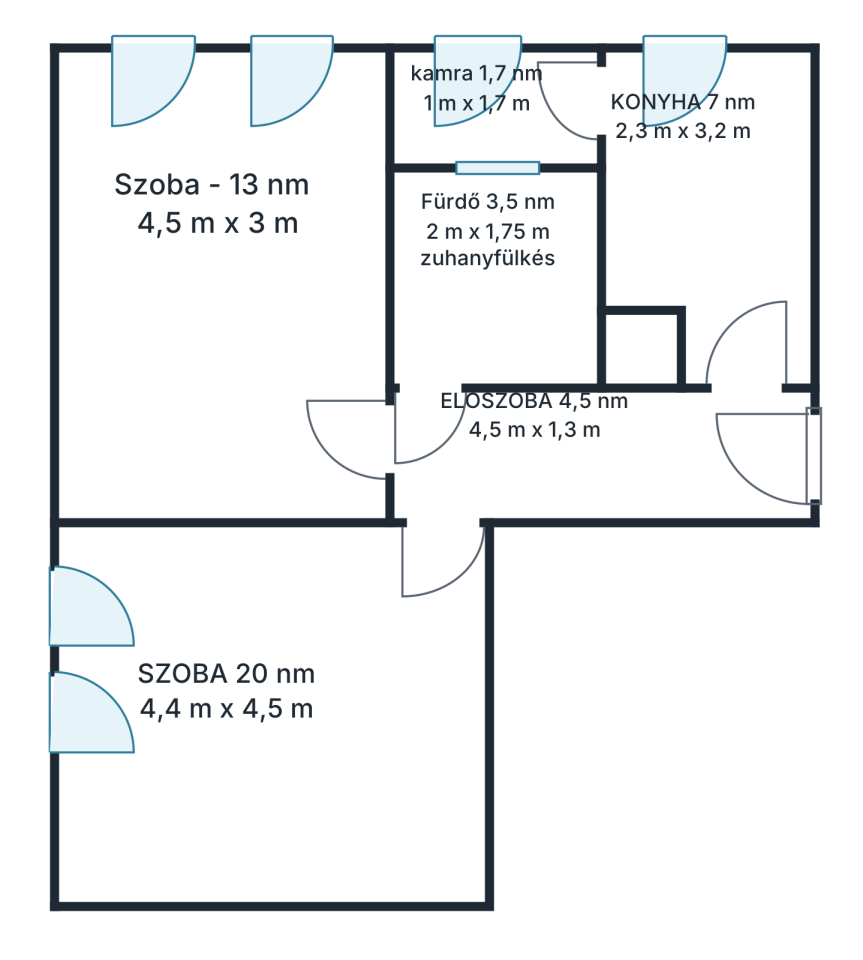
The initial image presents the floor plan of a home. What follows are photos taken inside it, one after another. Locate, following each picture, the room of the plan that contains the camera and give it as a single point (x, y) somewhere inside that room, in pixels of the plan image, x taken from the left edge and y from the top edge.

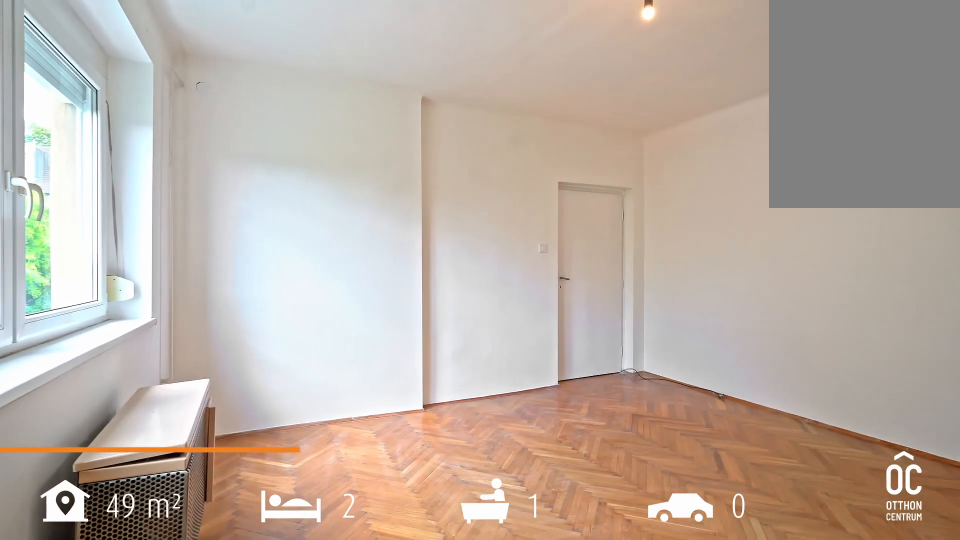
(278, 719)
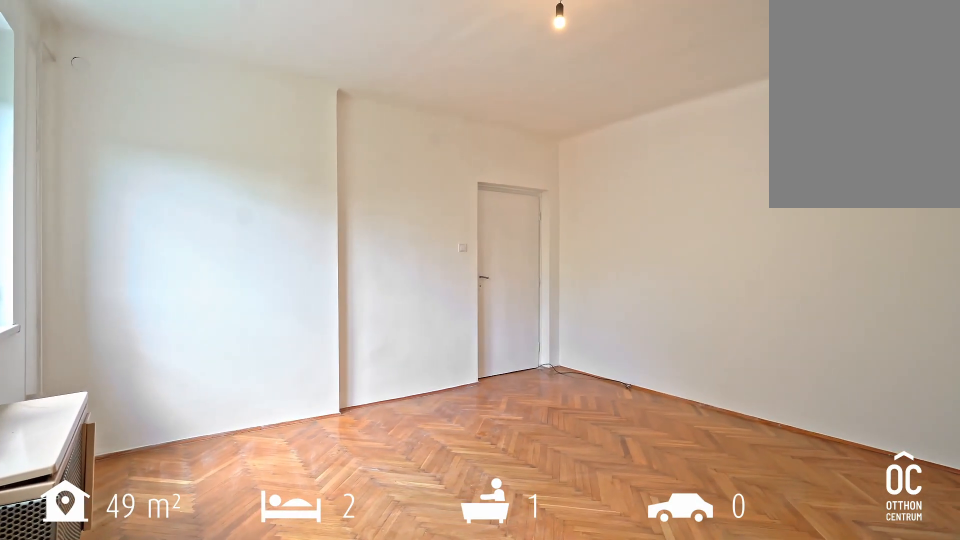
(278, 719)
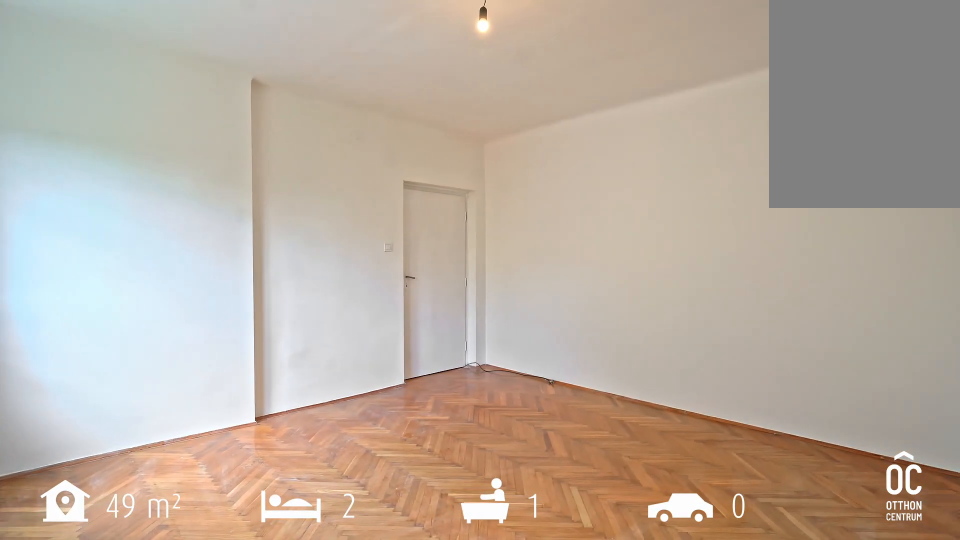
(278, 719)
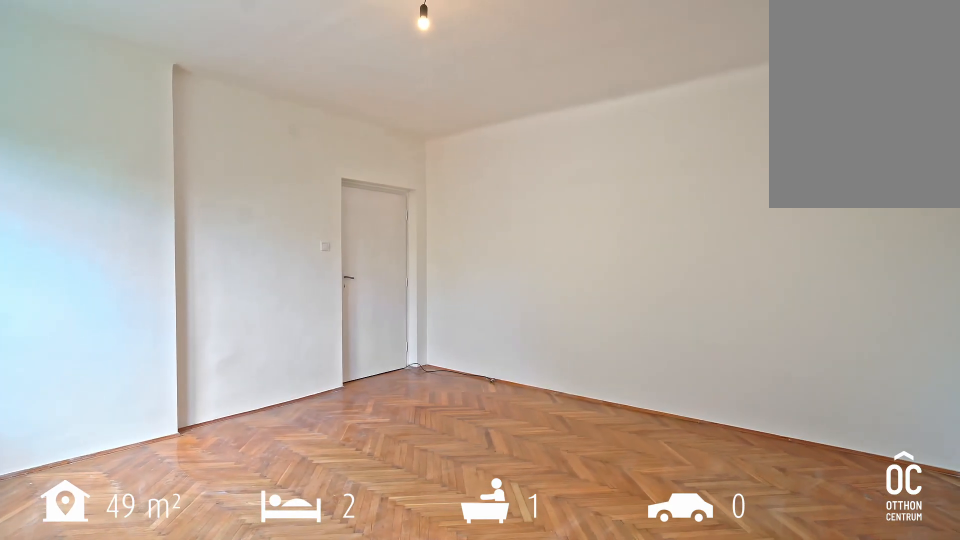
(278, 719)
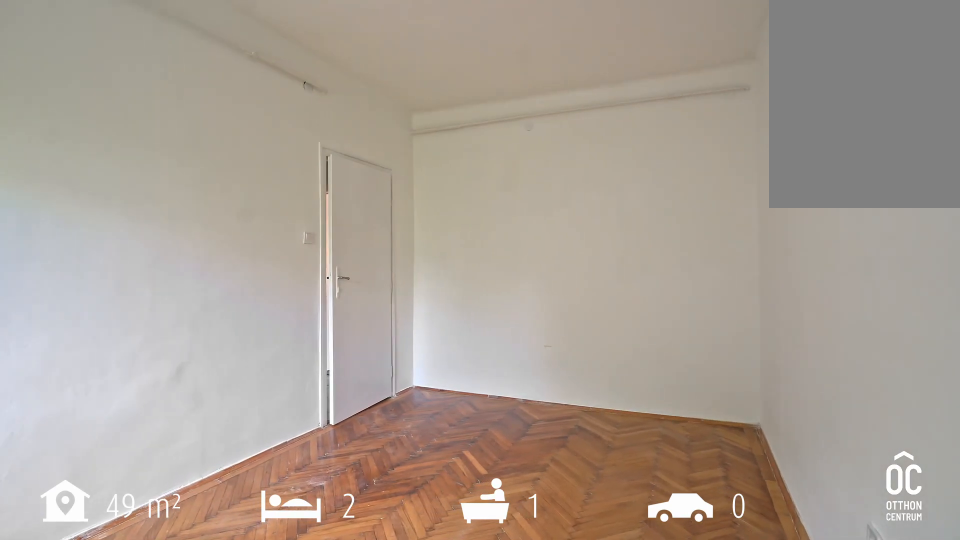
(221, 320)
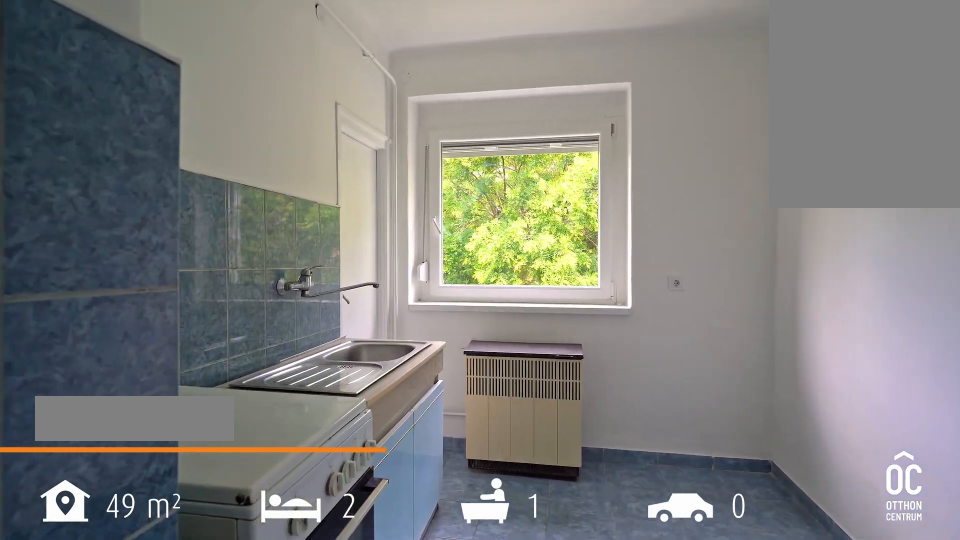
(695, 210)
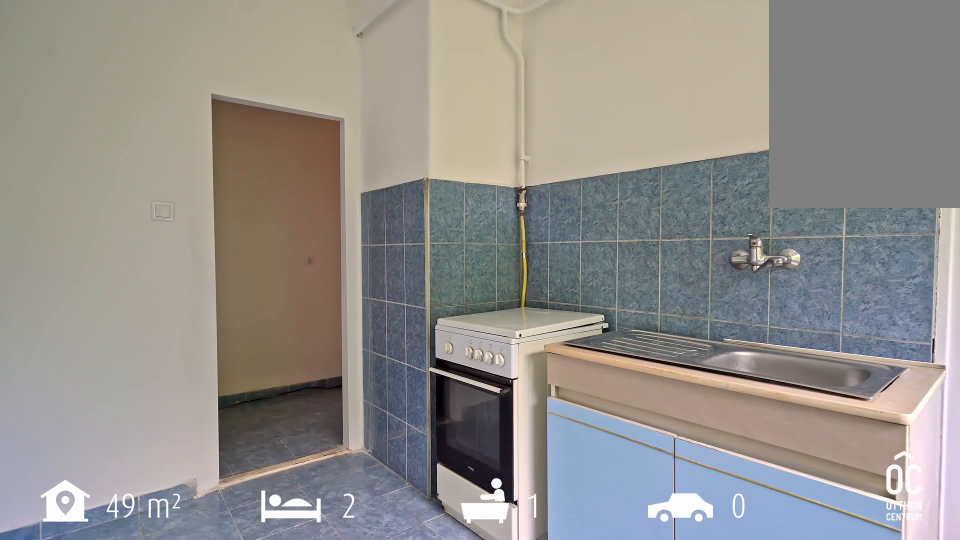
(695, 210)
